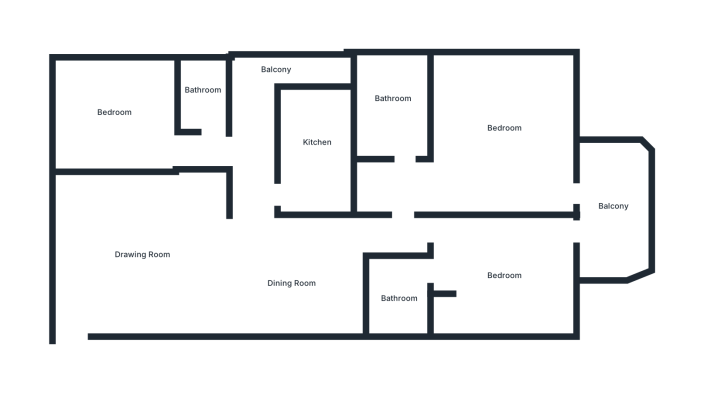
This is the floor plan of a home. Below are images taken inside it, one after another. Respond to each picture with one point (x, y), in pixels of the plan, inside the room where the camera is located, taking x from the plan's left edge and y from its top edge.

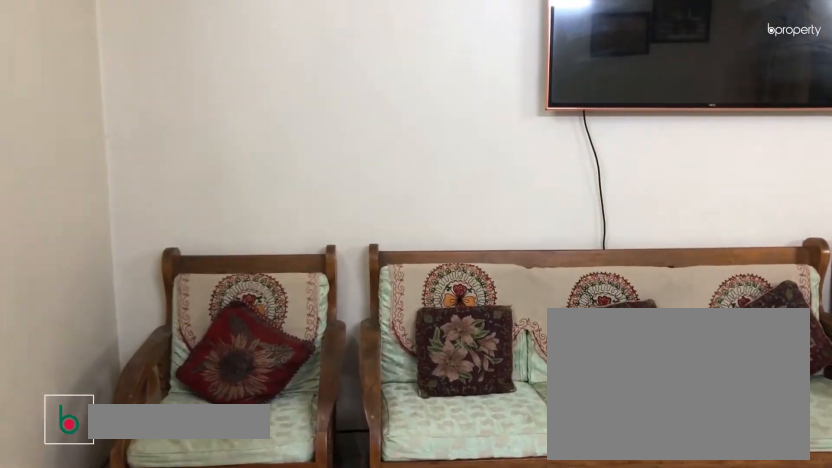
(105, 253)
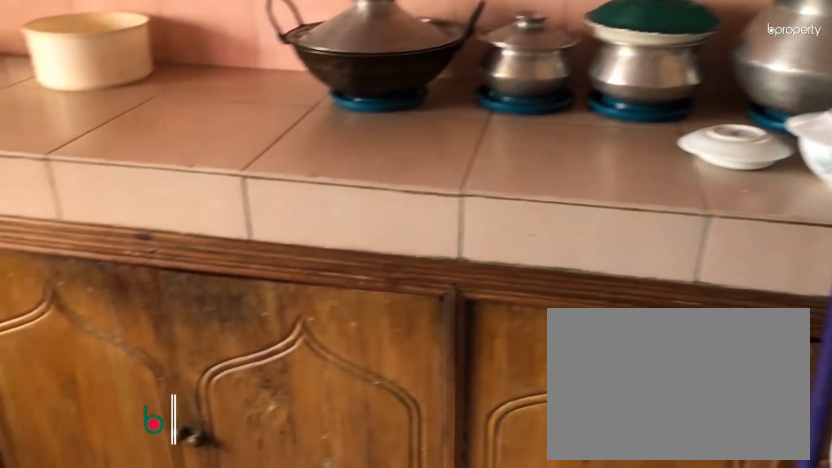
(314, 144)
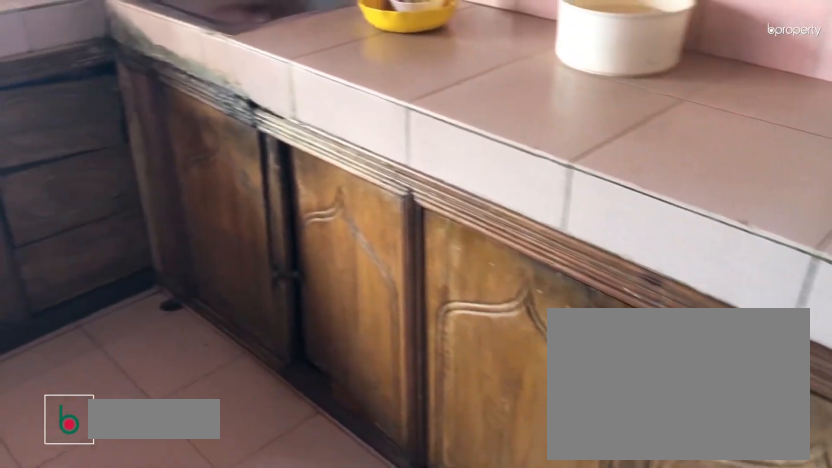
(314, 144)
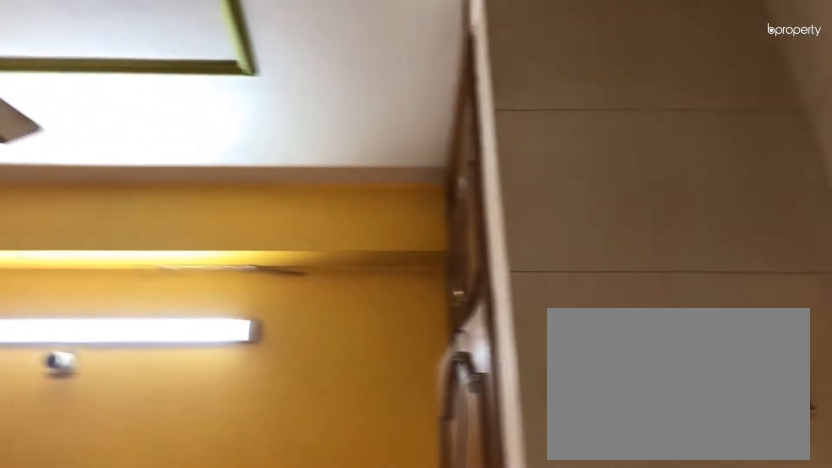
(501, 275)
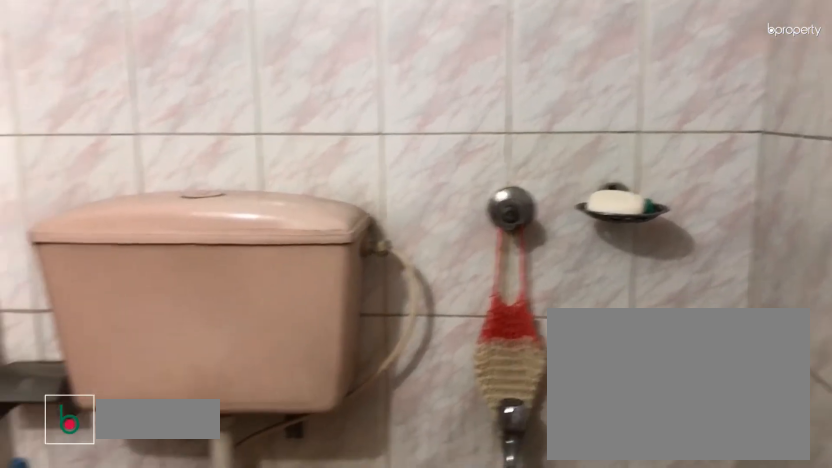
(397, 297)
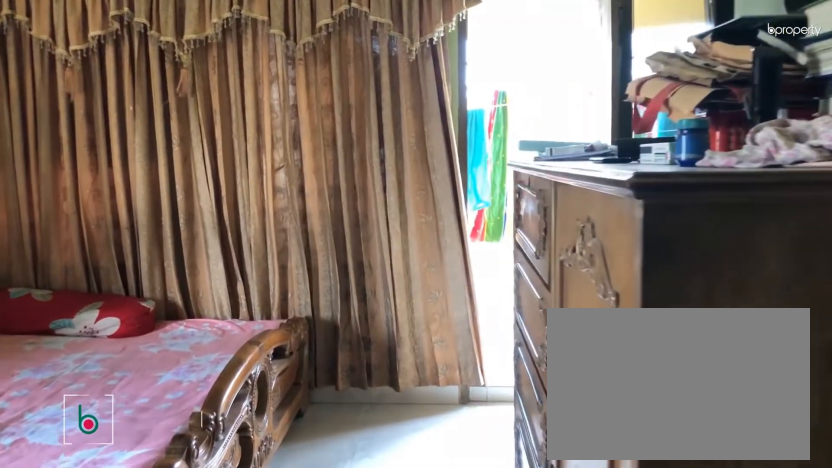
(501, 126)
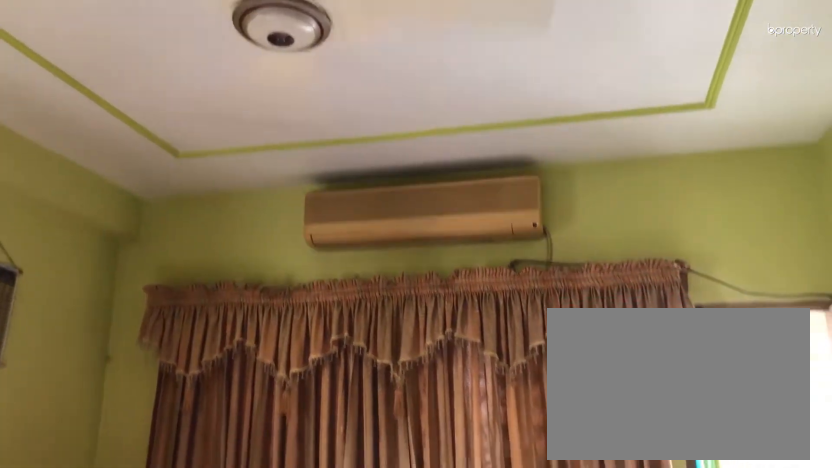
(501, 126)
